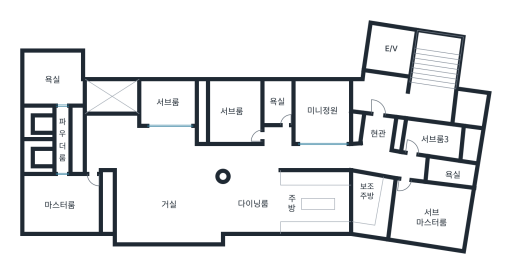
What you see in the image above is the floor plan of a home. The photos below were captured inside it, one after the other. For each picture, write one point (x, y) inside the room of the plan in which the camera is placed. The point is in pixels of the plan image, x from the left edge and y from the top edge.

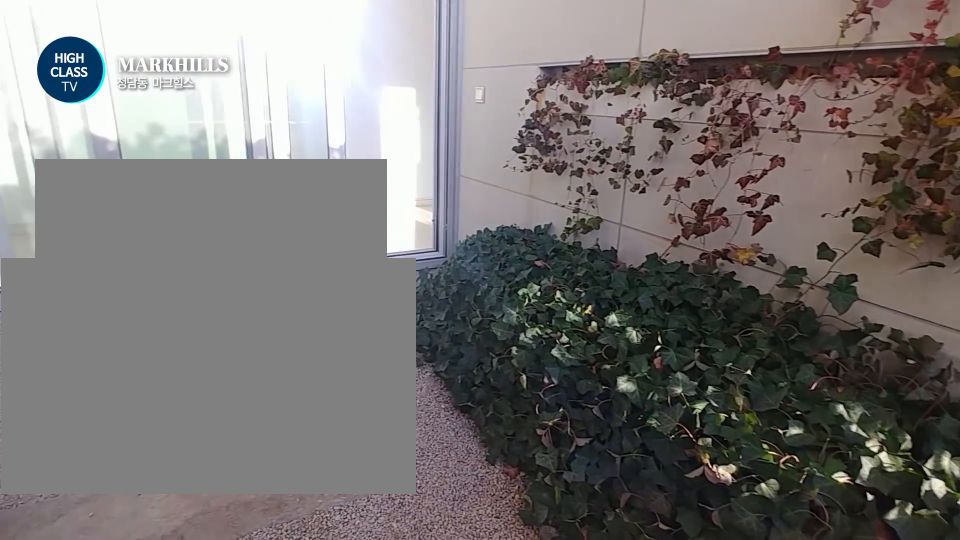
(322, 112)
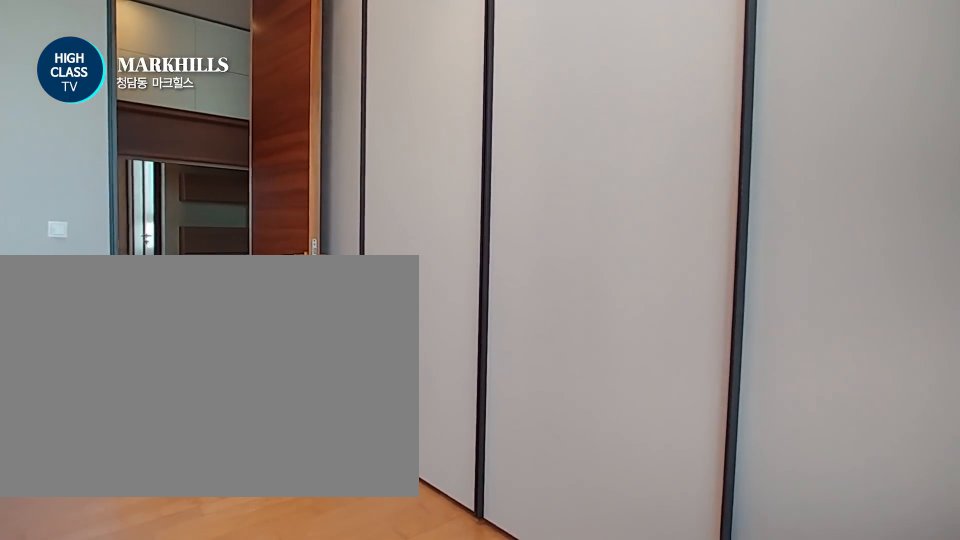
(431, 218)
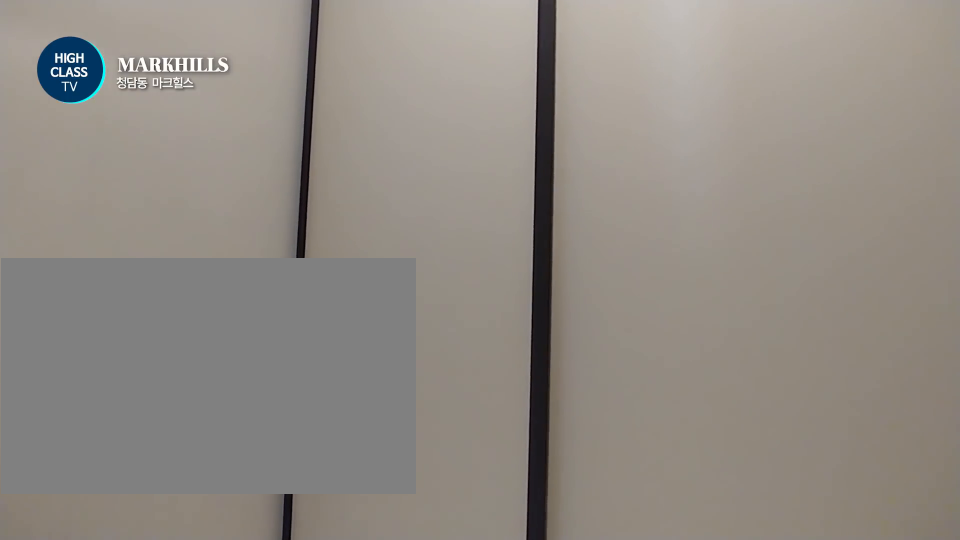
(433, 139)
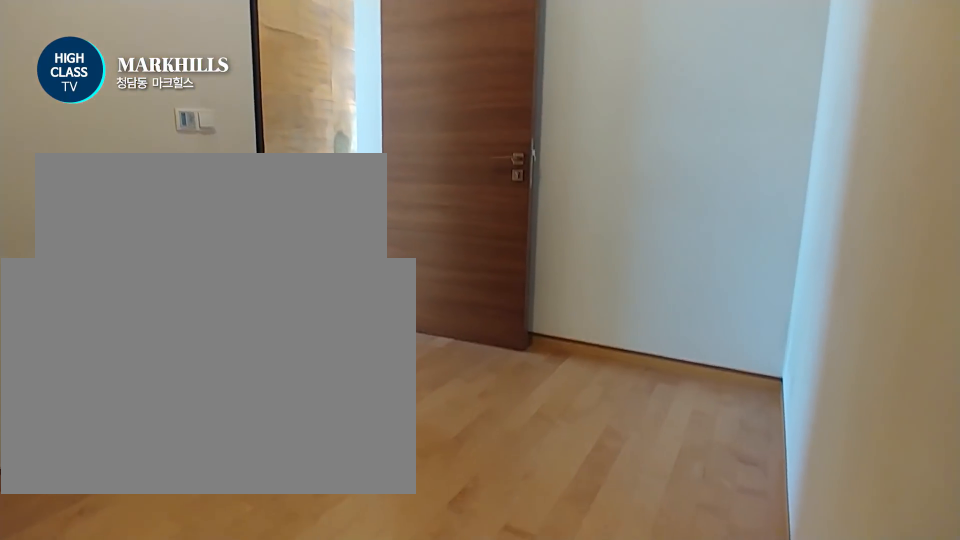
(433, 139)
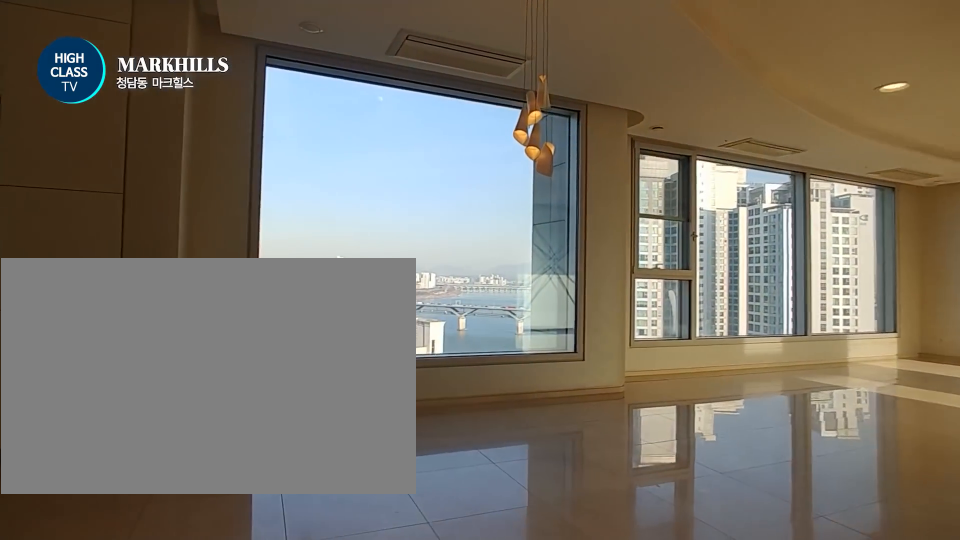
(158, 185)
